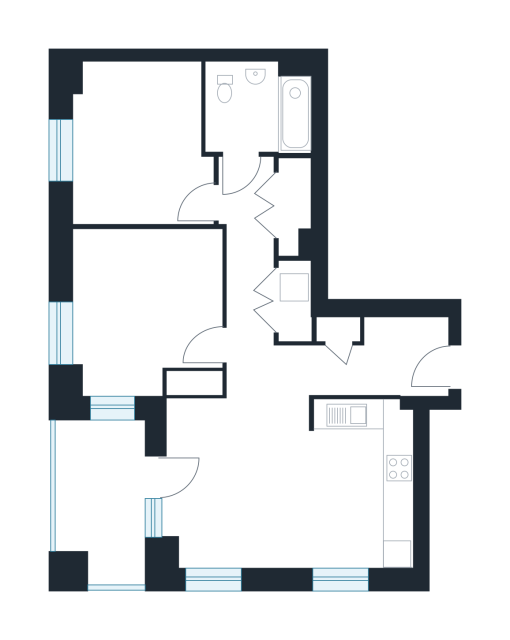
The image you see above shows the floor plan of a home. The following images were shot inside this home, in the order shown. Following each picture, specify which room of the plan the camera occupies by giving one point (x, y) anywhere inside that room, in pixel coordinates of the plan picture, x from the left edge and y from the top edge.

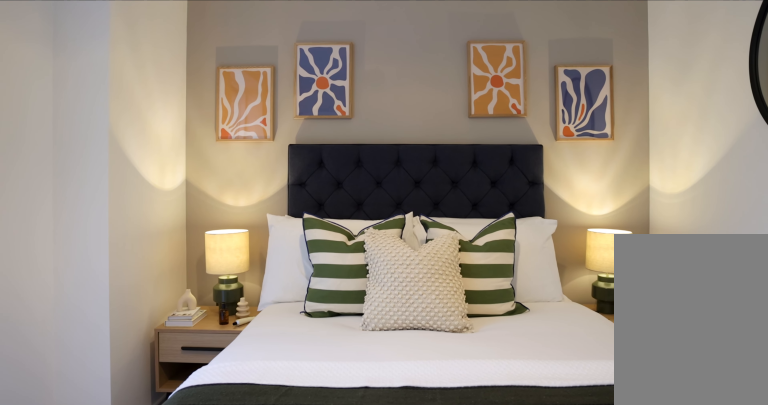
(140, 147)
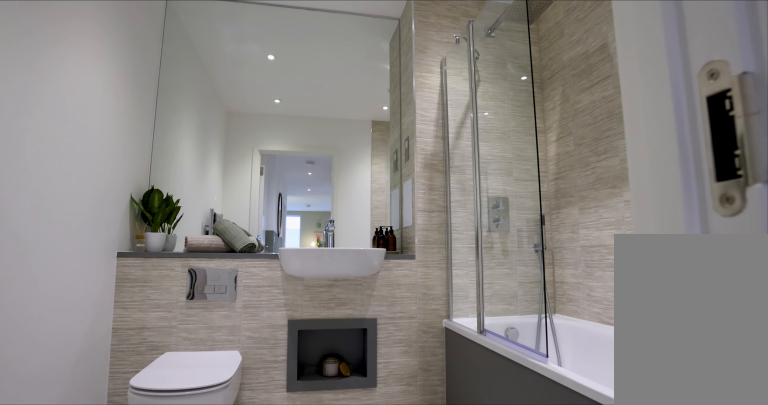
(255, 110)
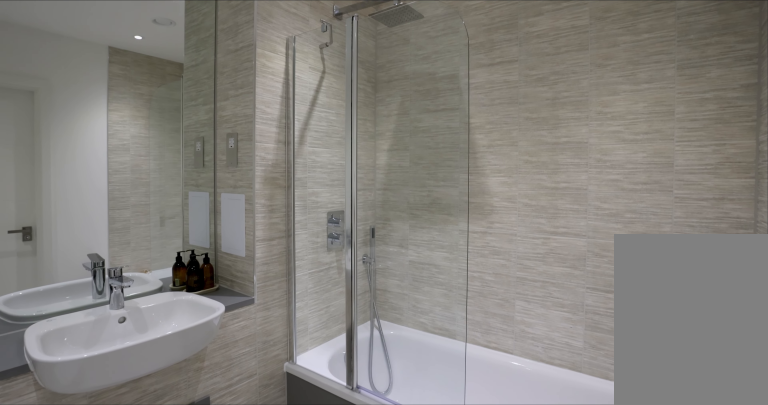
(256, 109)
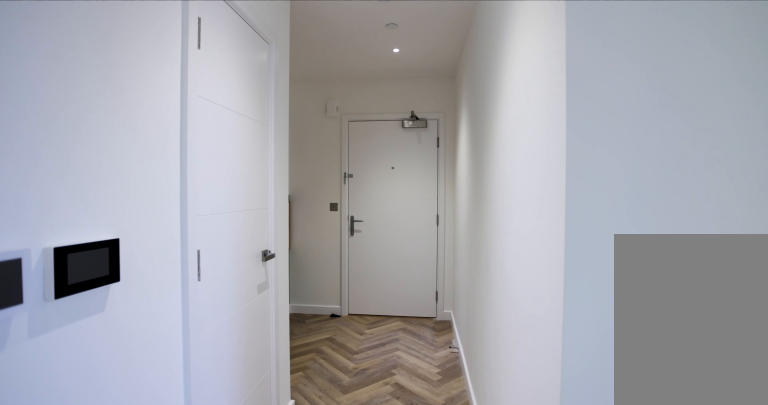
(288, 437)
